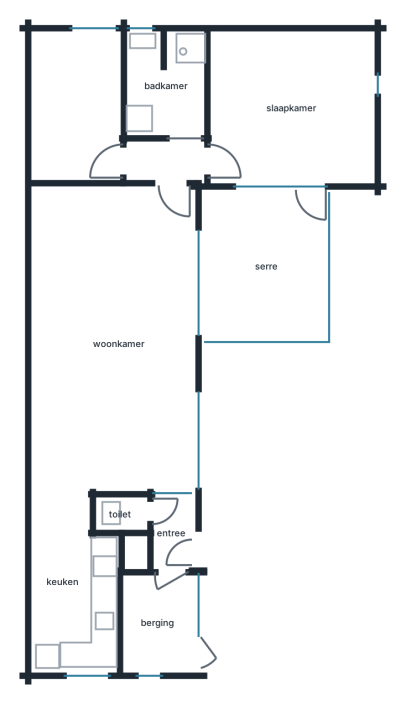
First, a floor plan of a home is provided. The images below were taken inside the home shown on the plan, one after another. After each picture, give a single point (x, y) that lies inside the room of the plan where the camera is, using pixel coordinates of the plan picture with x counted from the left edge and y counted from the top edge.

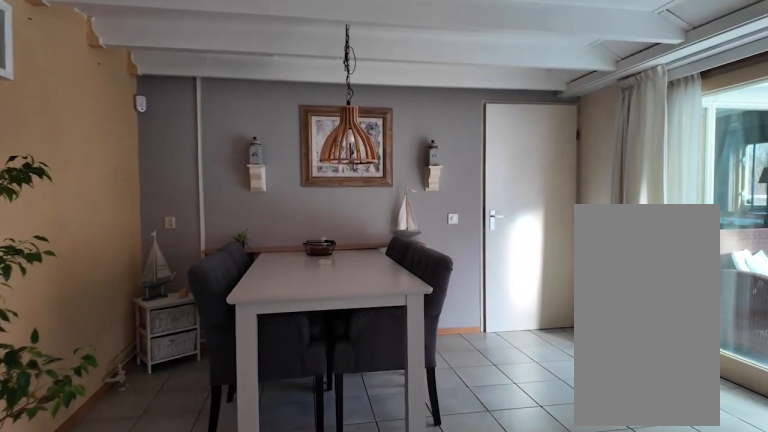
(113, 338)
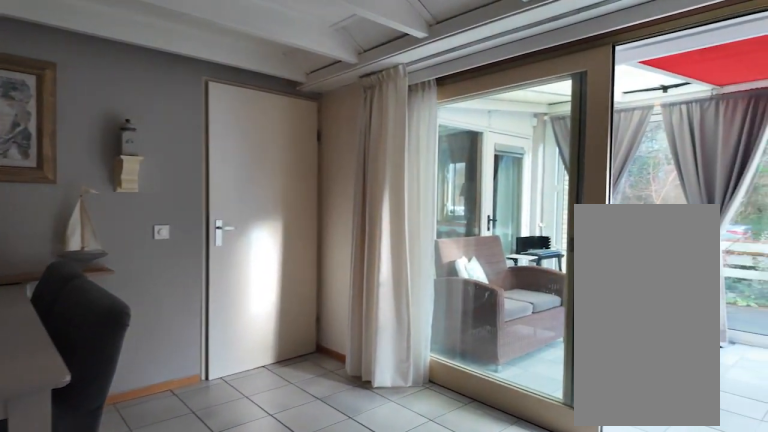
(113, 338)
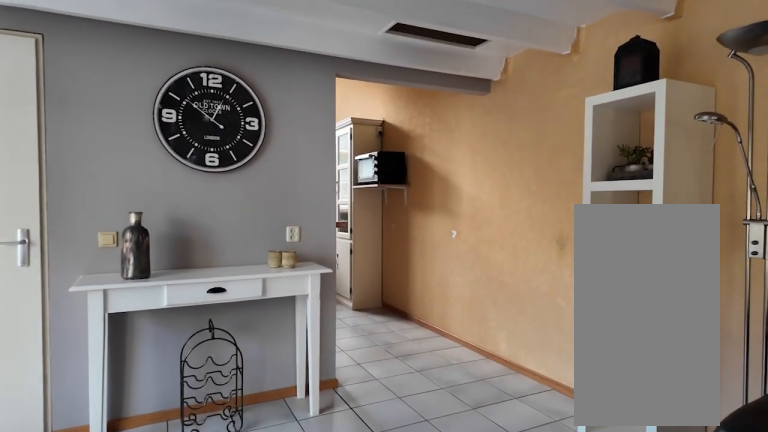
(113, 339)
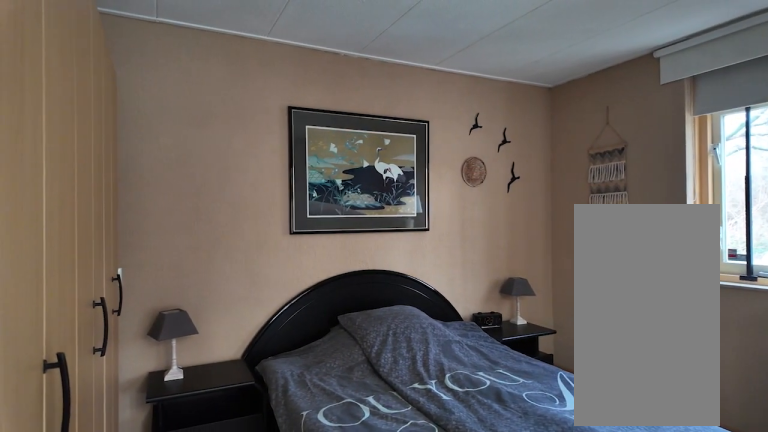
(290, 107)
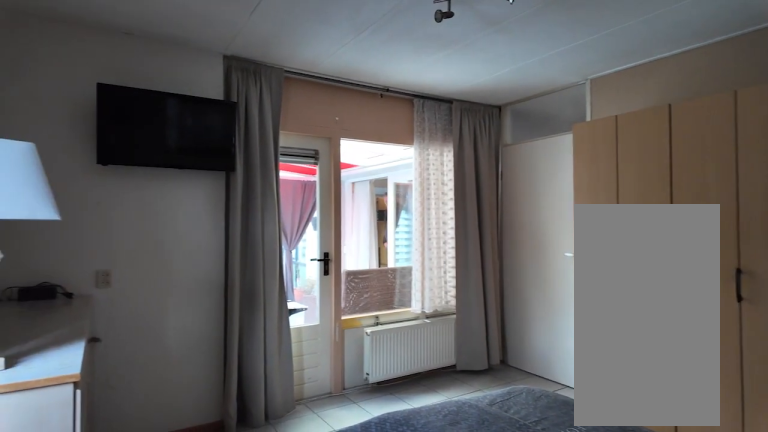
(290, 107)
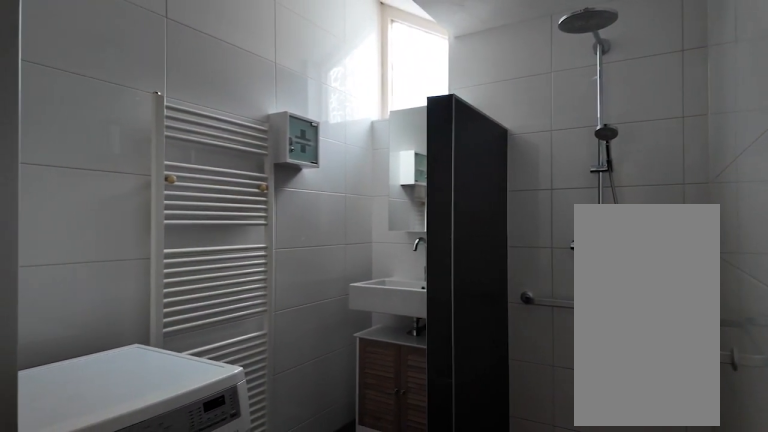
(169, 84)
